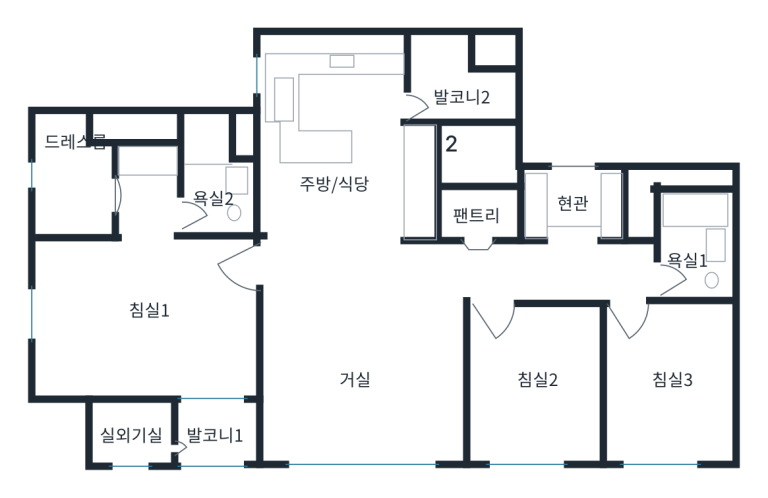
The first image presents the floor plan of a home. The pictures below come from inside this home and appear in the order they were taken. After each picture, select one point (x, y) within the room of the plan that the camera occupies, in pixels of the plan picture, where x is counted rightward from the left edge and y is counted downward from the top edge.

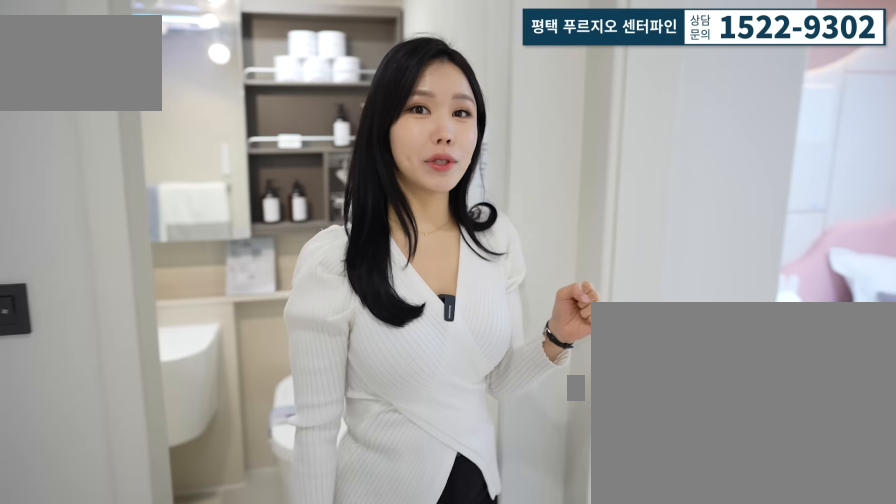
(686, 255)
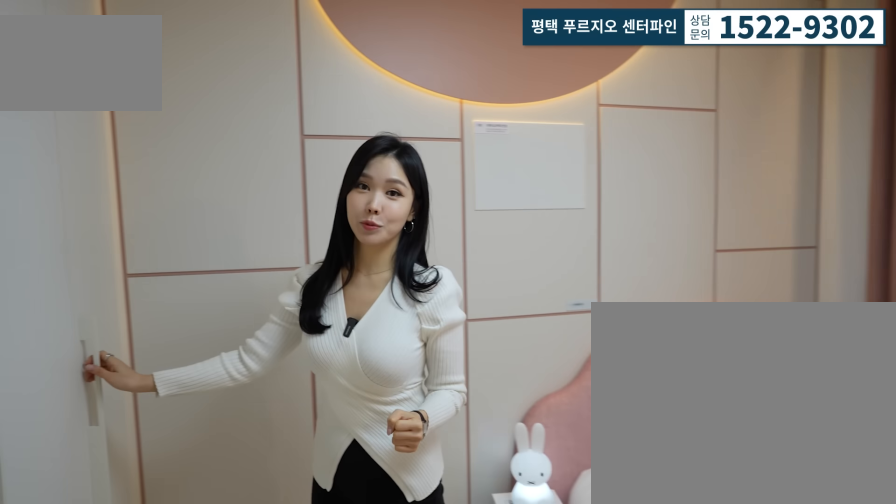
(677, 377)
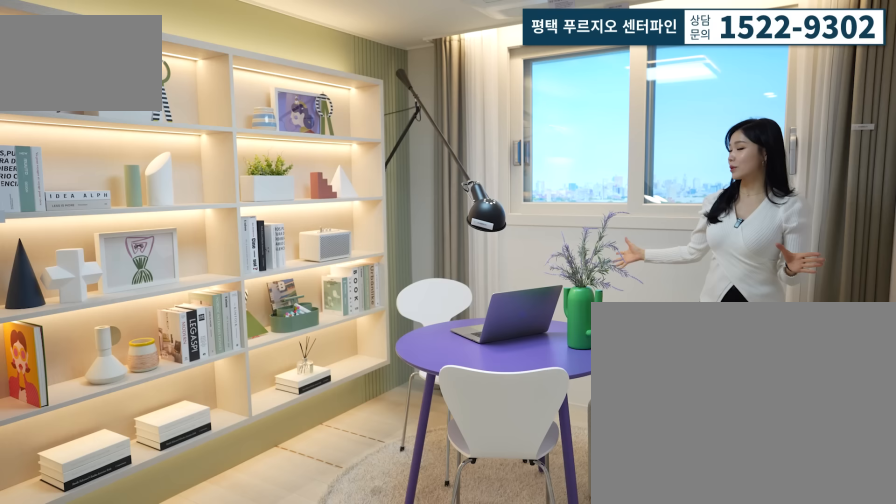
(532, 377)
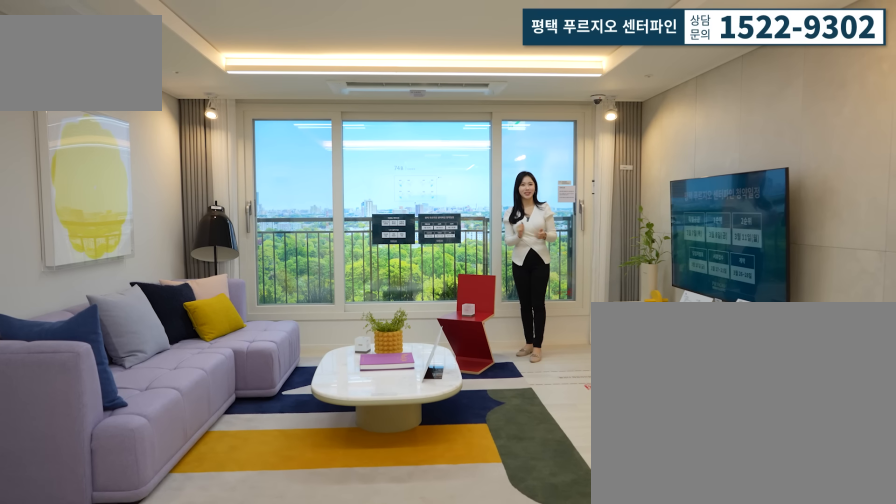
(358, 368)
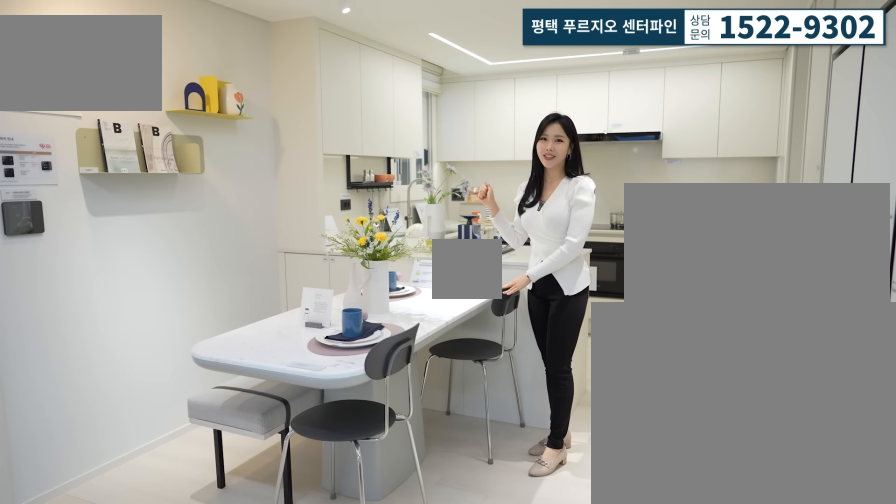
(349, 151)
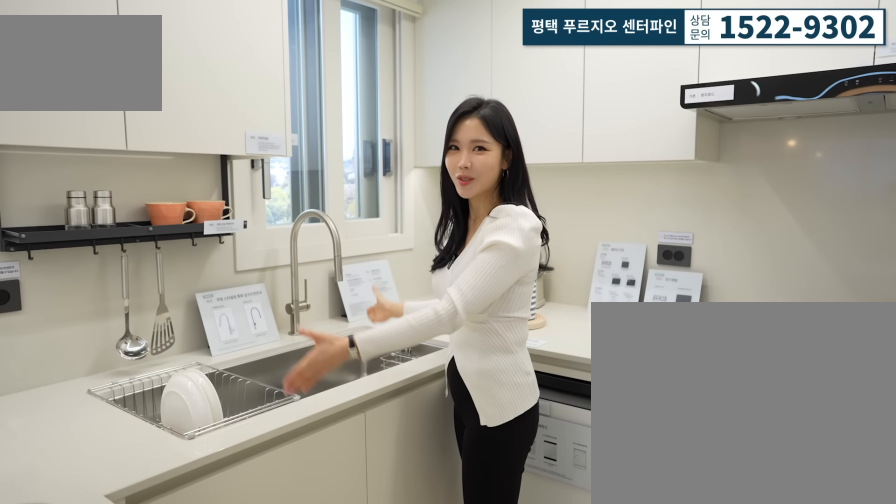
(349, 151)
